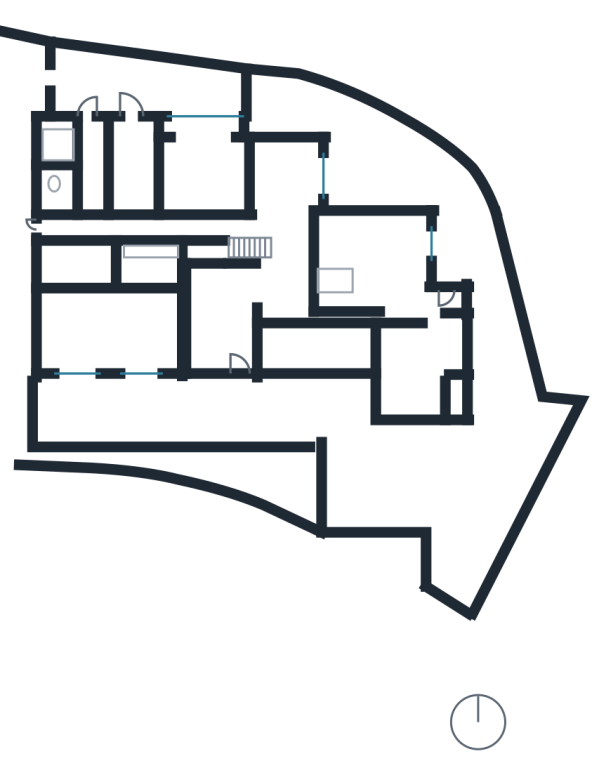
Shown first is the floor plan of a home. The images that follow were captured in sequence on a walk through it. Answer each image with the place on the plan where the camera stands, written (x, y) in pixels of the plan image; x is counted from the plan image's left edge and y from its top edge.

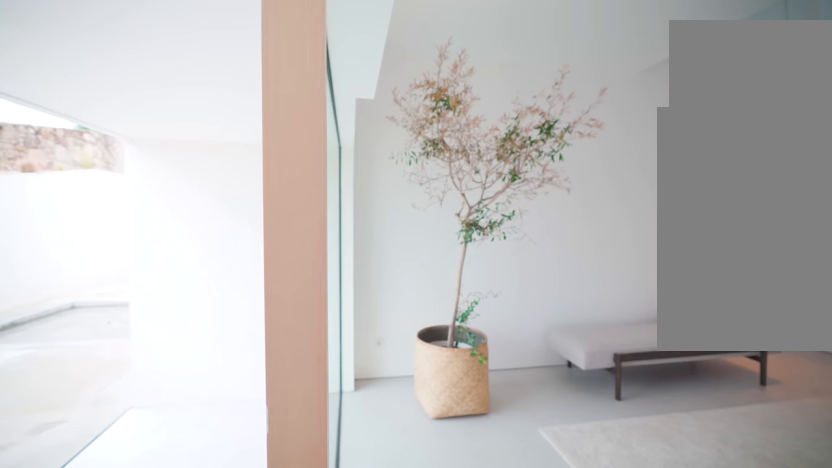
(239, 358)
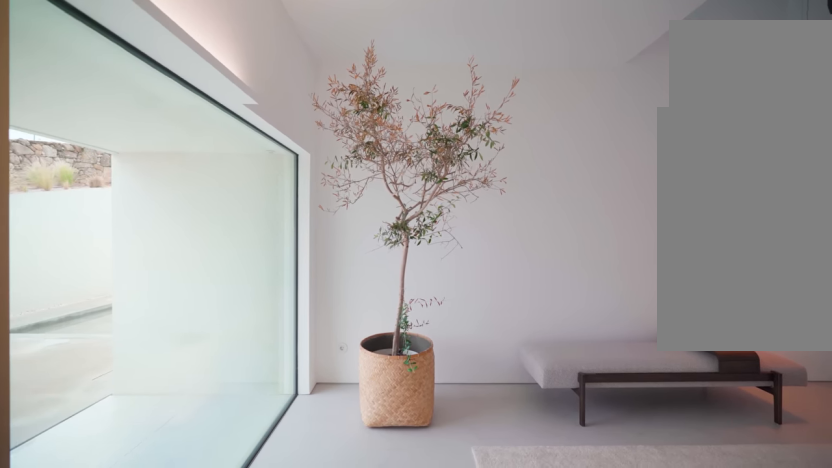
(239, 354)
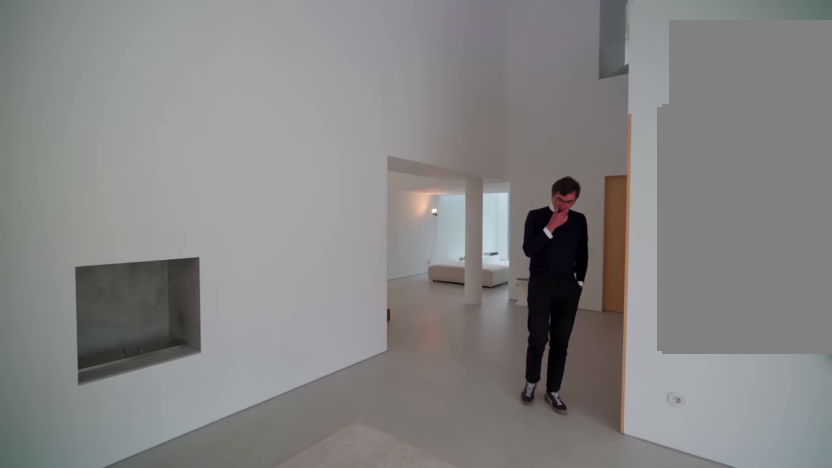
(201, 305)
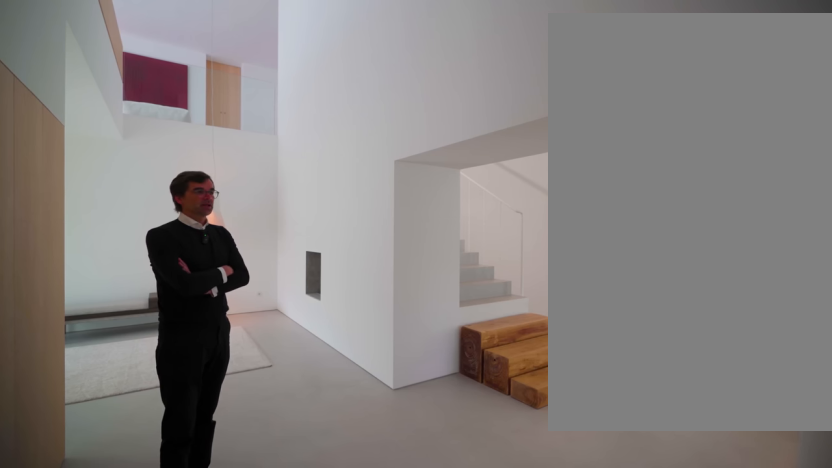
(299, 285)
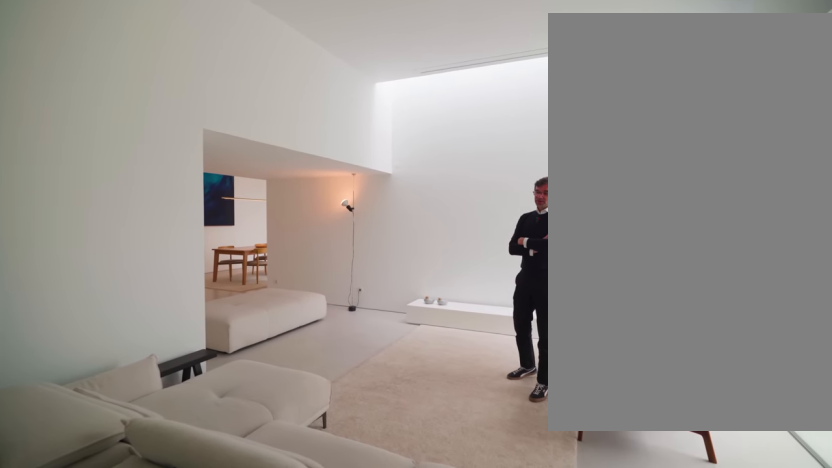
(391, 310)
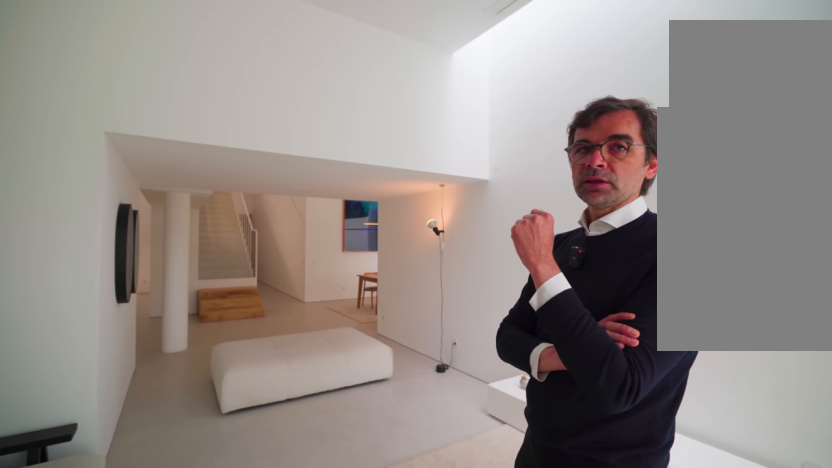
(415, 298)
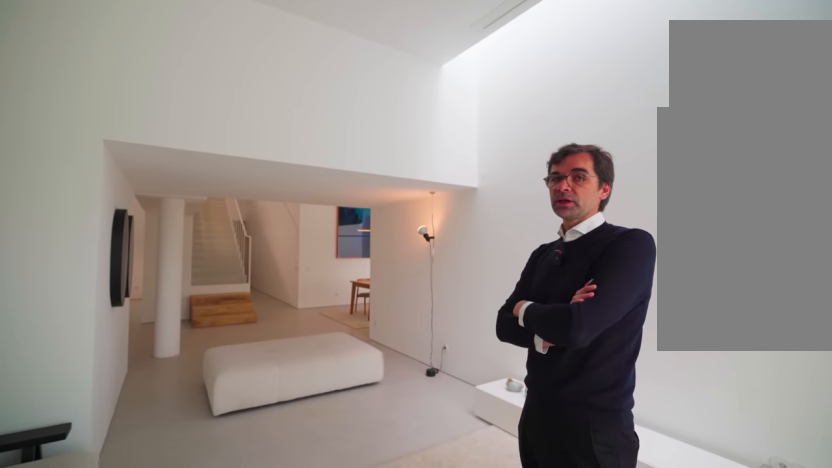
(412, 278)
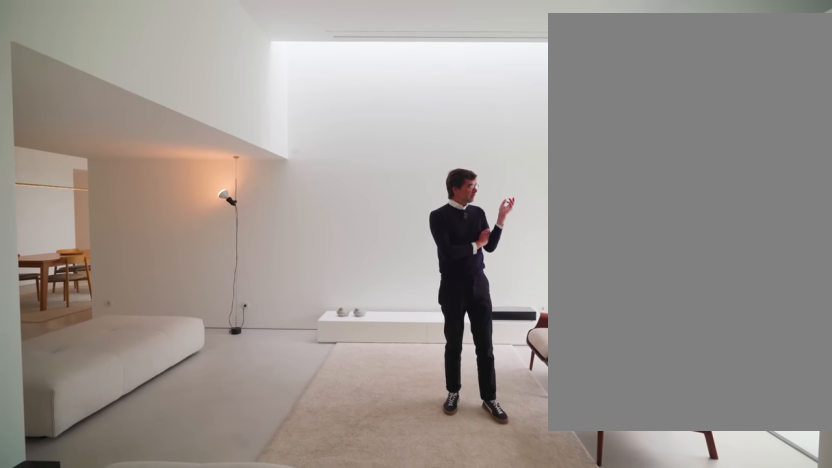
(396, 272)
